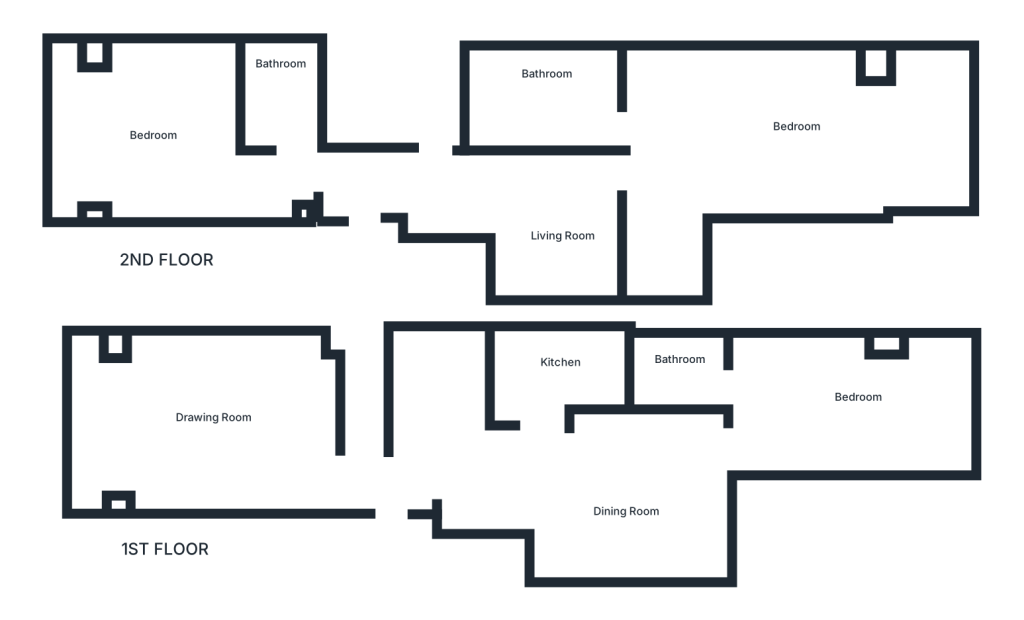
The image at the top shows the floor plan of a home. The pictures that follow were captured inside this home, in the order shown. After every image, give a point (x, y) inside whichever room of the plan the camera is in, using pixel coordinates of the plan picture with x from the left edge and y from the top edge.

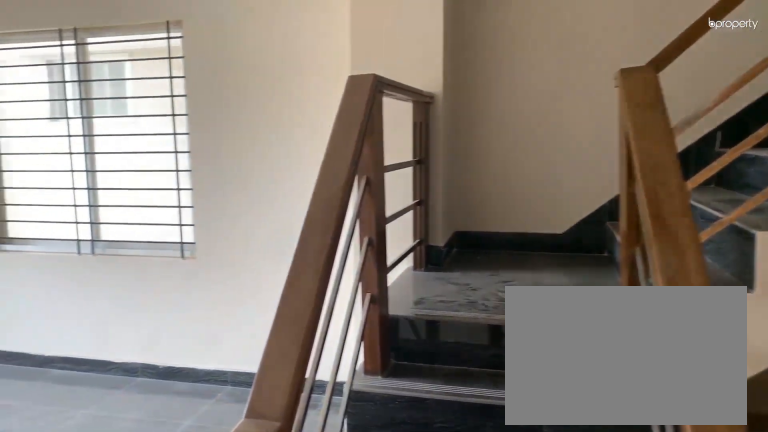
(358, 473)
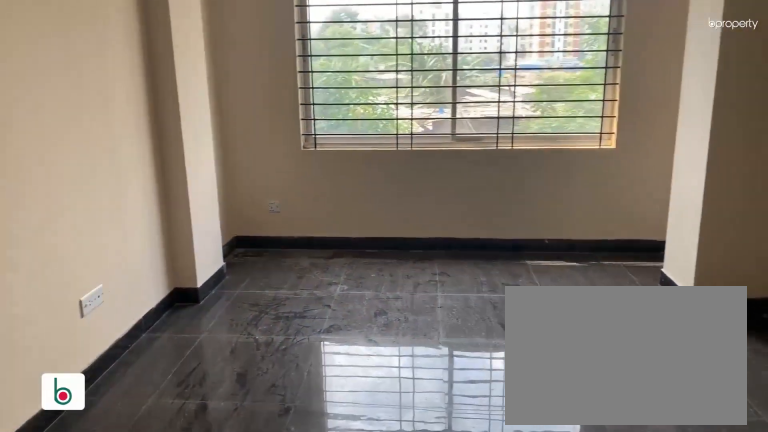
(186, 424)
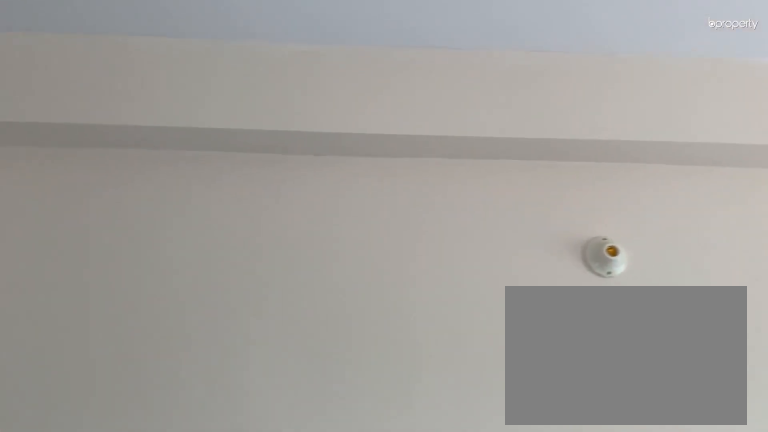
(198, 436)
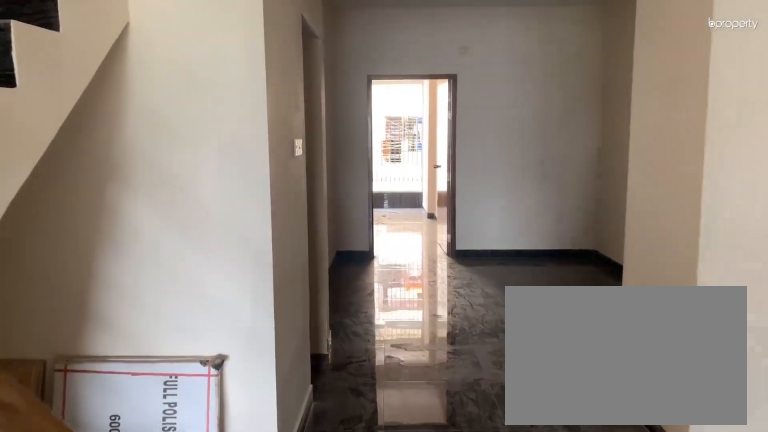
(384, 474)
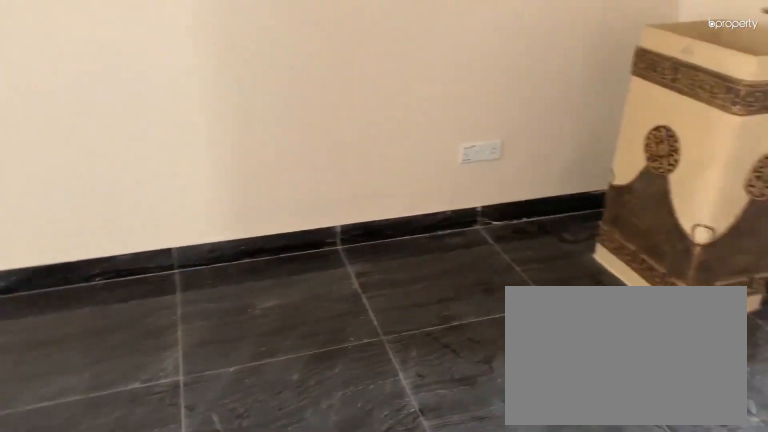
(616, 495)
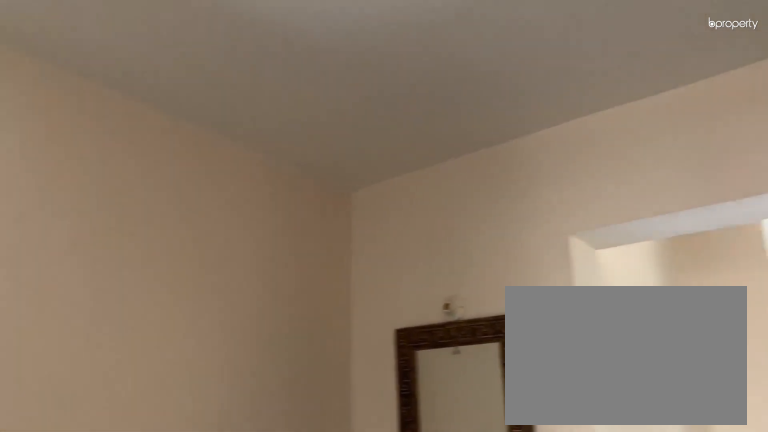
(616, 495)
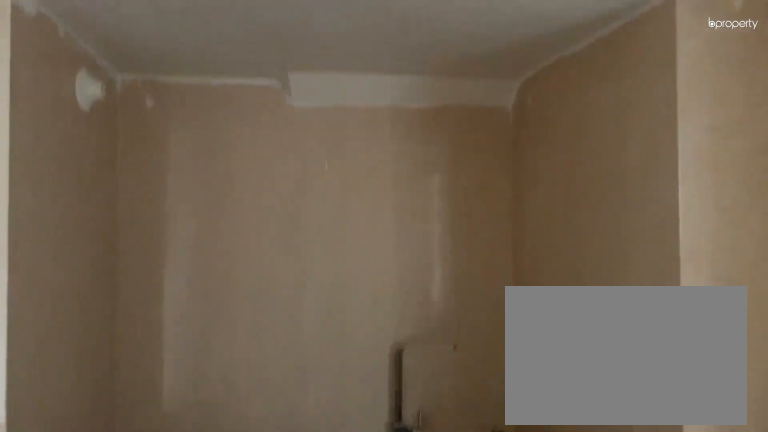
(543, 370)
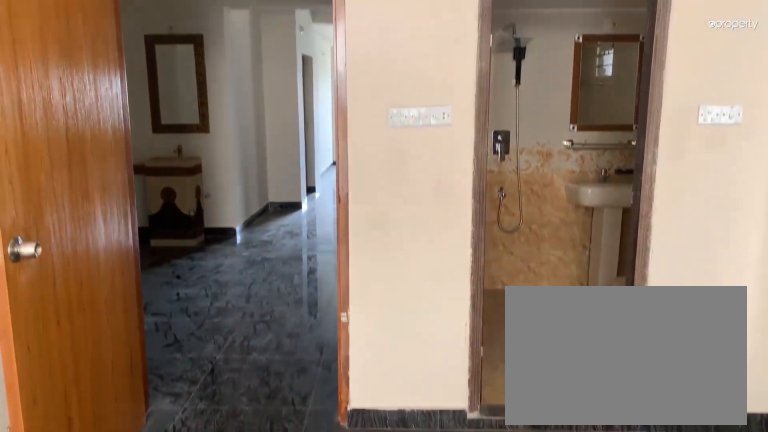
(851, 402)
